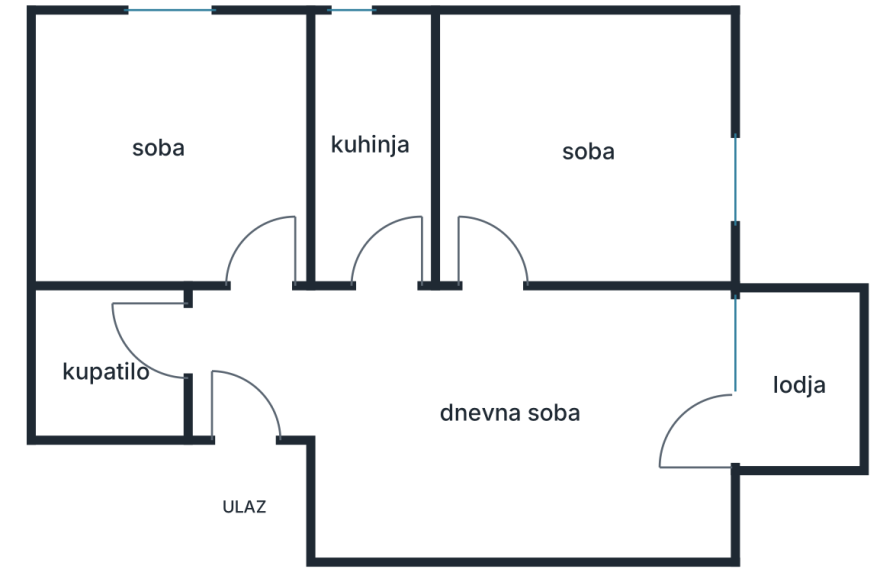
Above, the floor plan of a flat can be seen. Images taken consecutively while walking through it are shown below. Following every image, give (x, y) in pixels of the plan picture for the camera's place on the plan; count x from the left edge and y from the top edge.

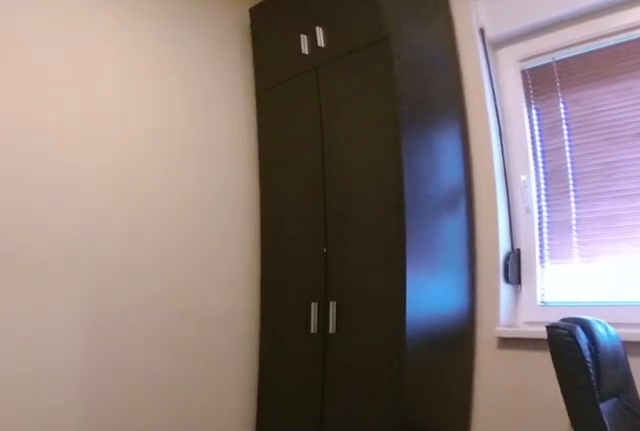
(489, 263)
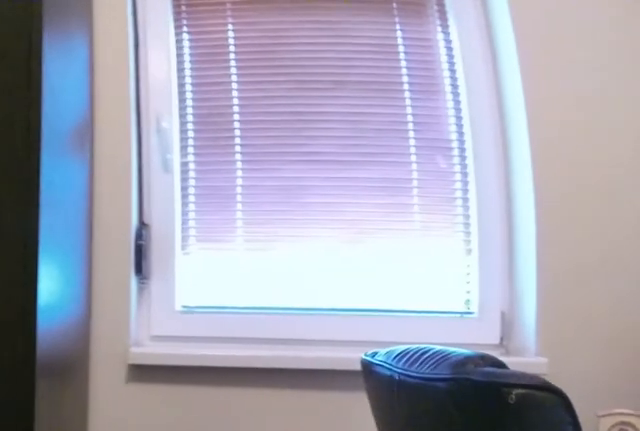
(544, 172)
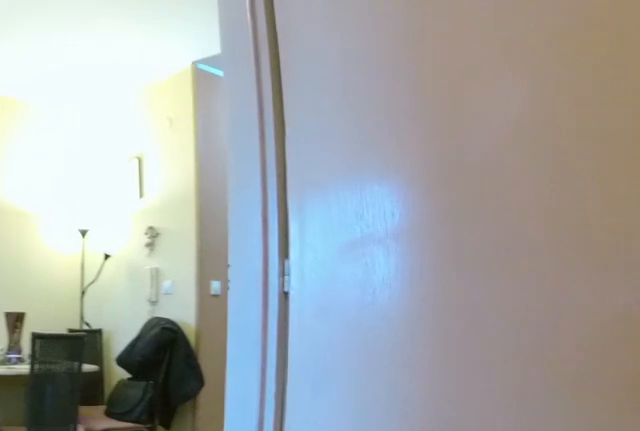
(520, 199)
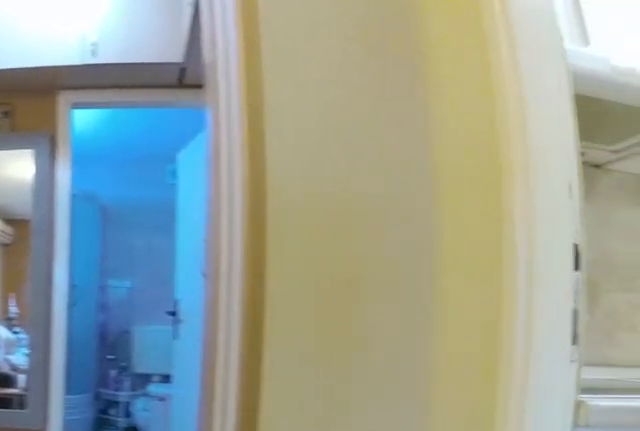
(468, 325)
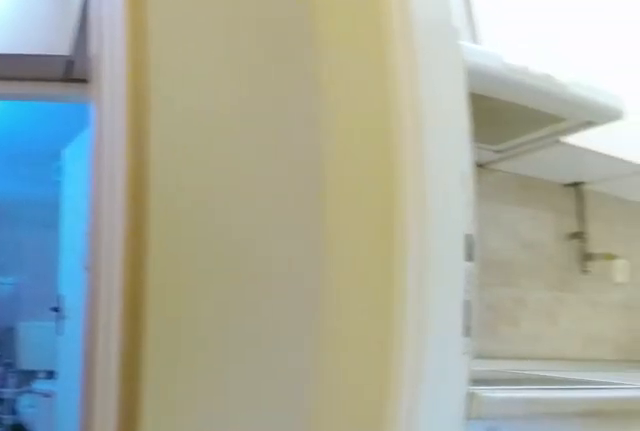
(462, 325)
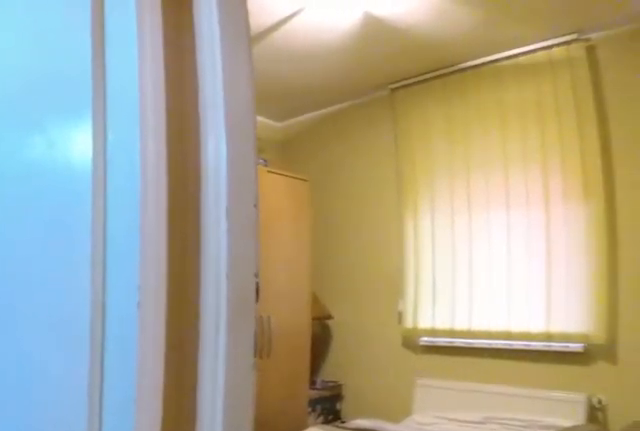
(292, 335)
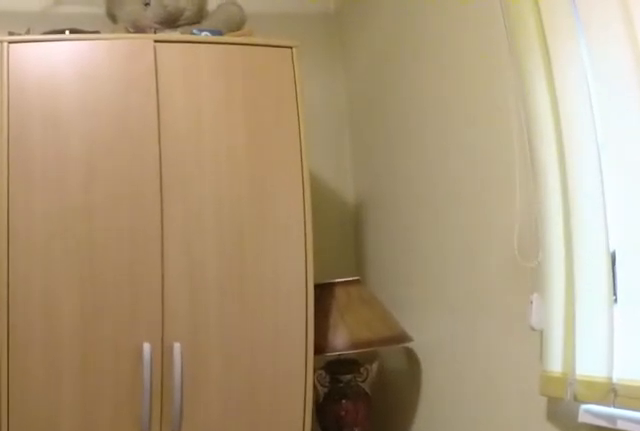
(276, 180)
